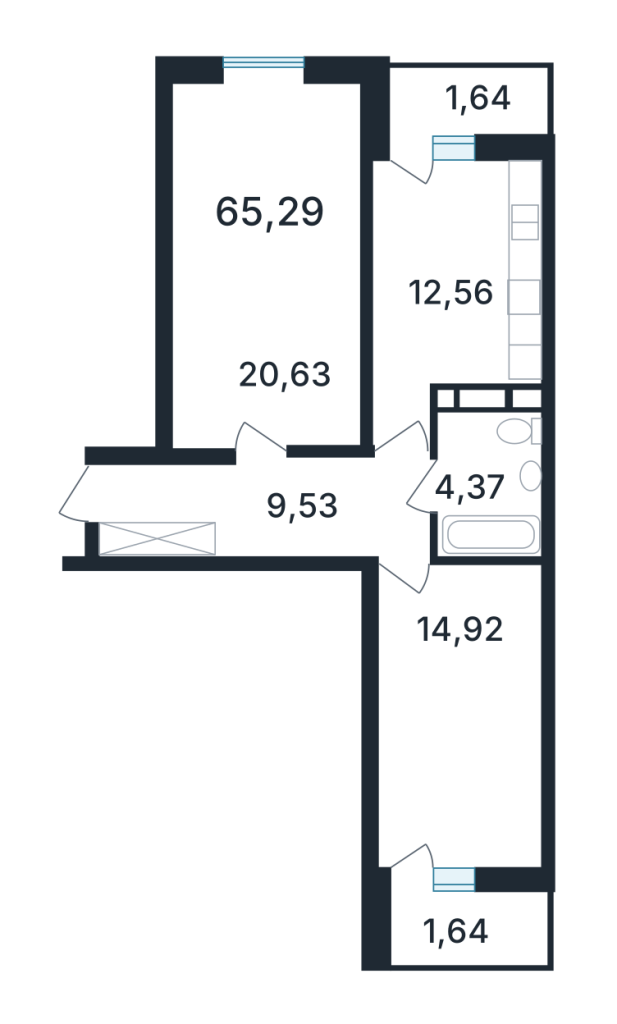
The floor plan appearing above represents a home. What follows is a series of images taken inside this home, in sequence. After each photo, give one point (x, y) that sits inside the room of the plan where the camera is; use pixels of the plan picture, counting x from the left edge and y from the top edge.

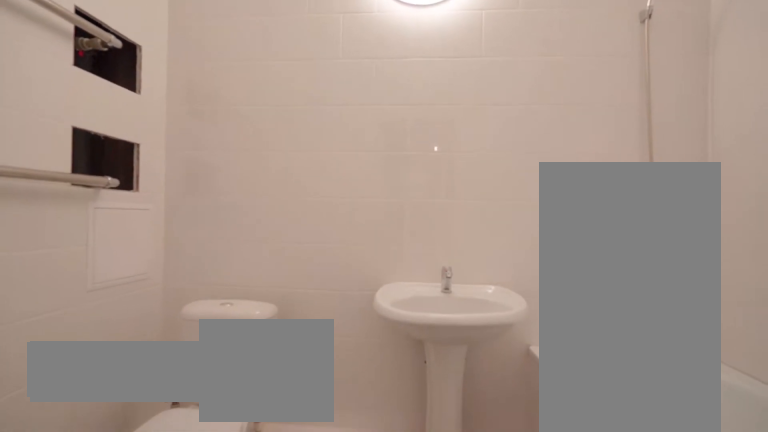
(490, 484)
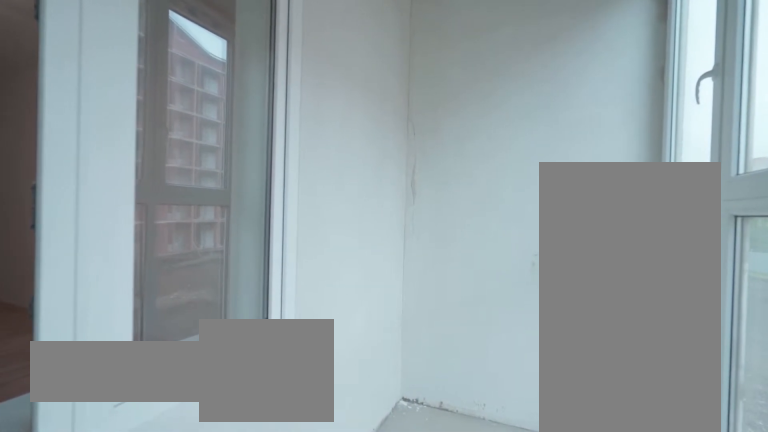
(467, 928)
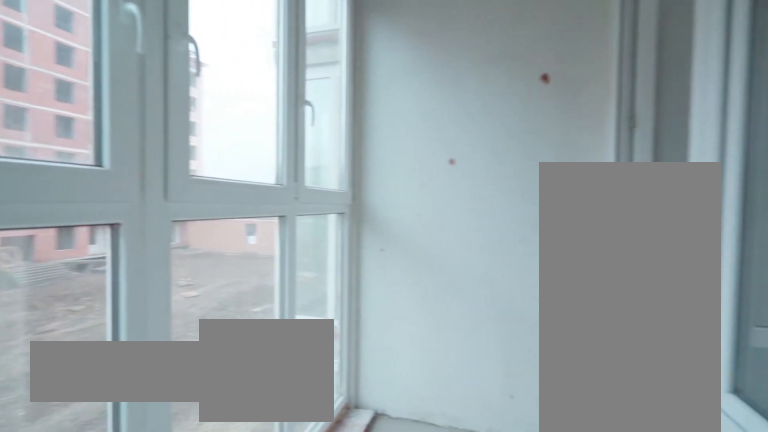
(467, 928)
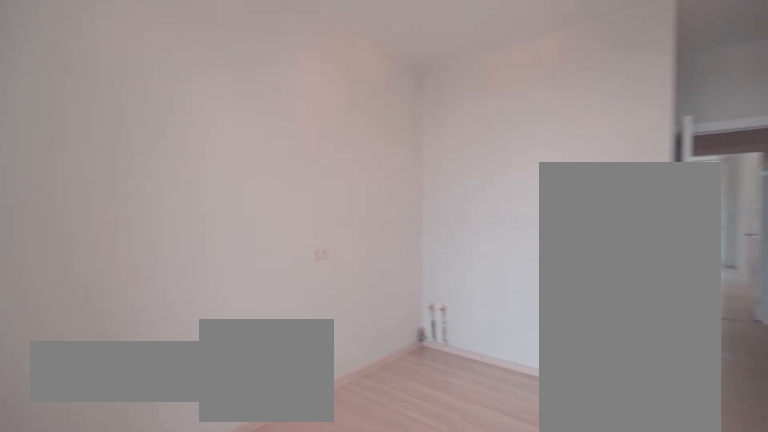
(449, 284)
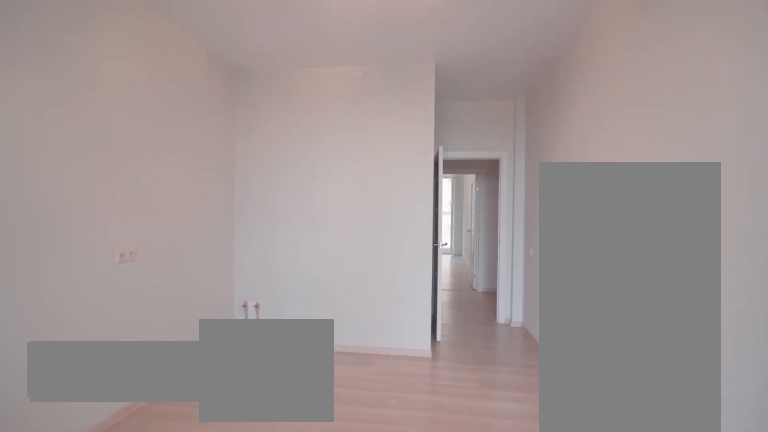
(449, 284)
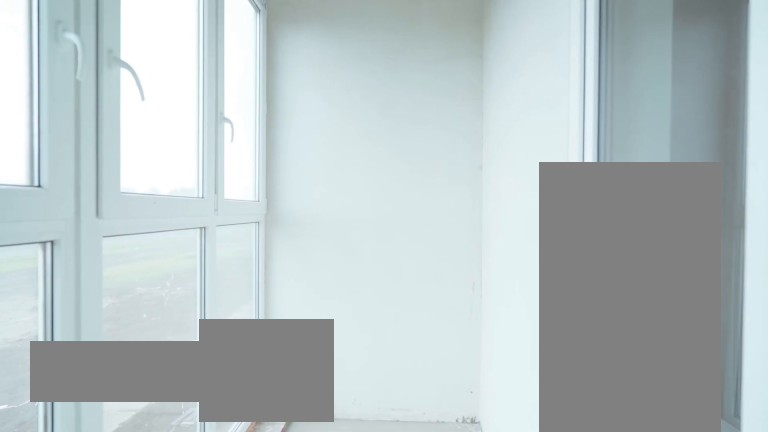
(467, 98)
